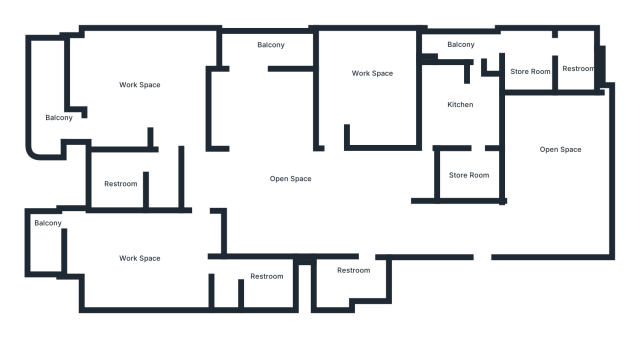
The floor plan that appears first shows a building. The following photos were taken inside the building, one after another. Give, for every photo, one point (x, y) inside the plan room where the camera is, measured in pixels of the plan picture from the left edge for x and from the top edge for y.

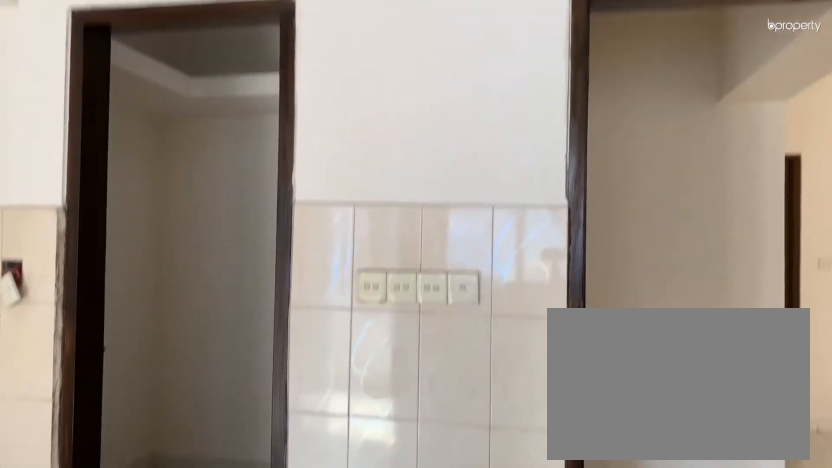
(469, 112)
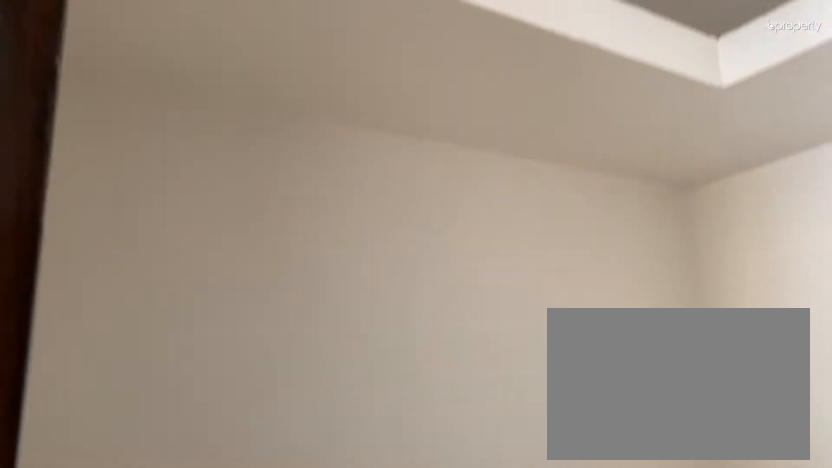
(470, 177)
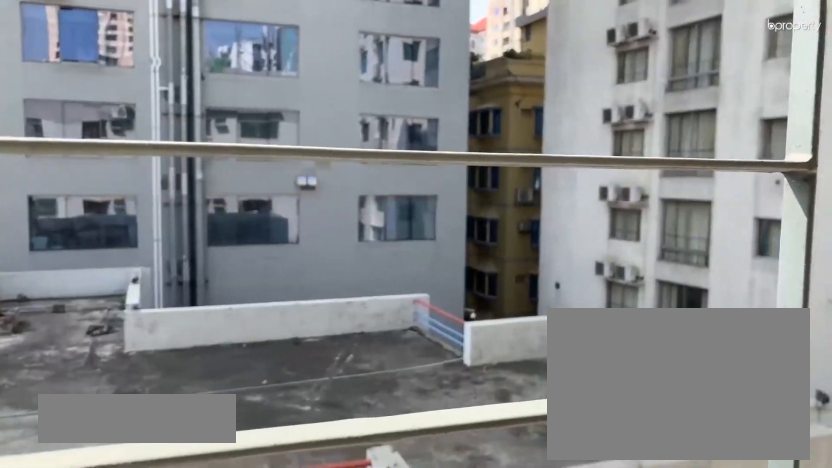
(262, 46)
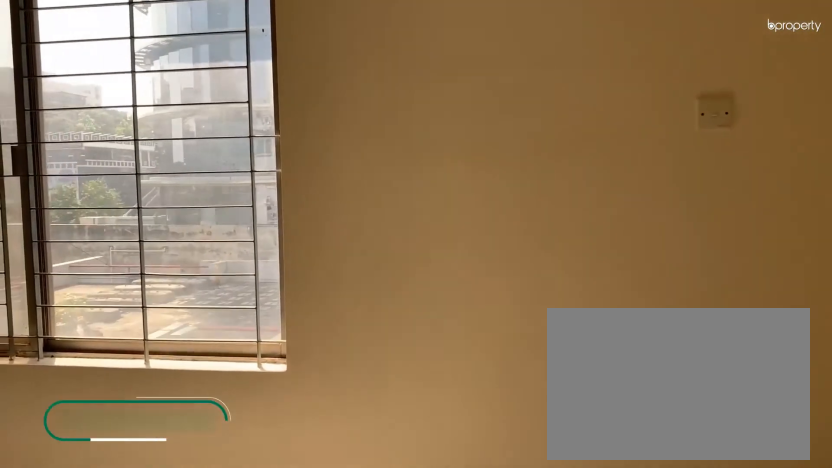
(151, 89)
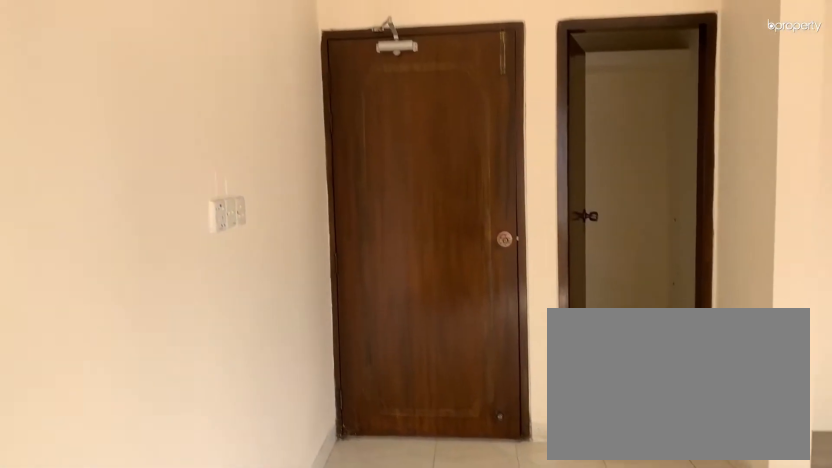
(151, 89)
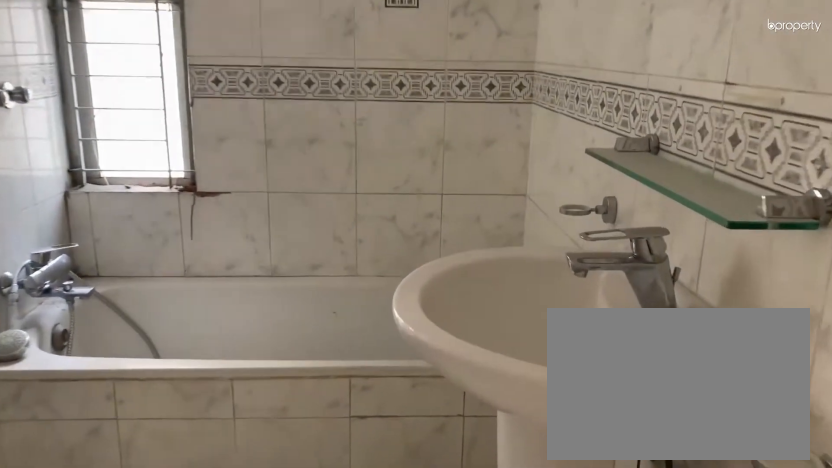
(126, 170)
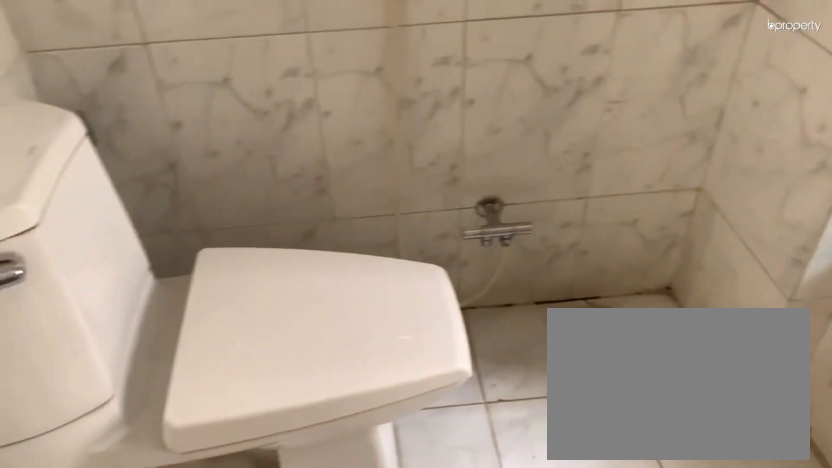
(126, 170)
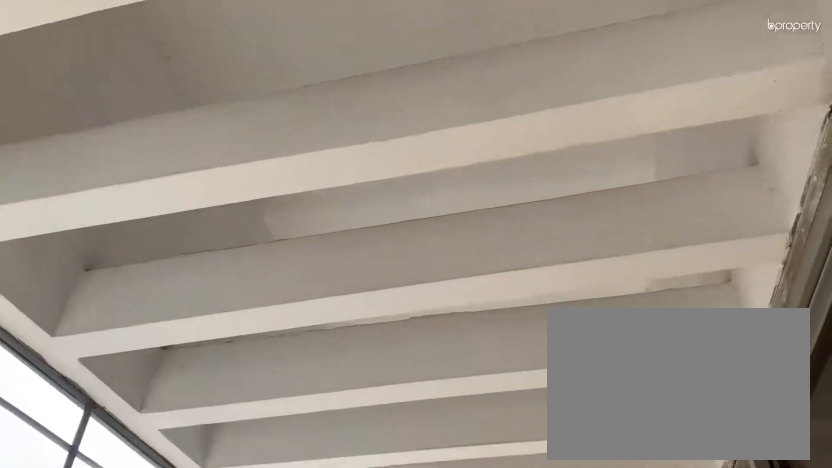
(47, 119)
